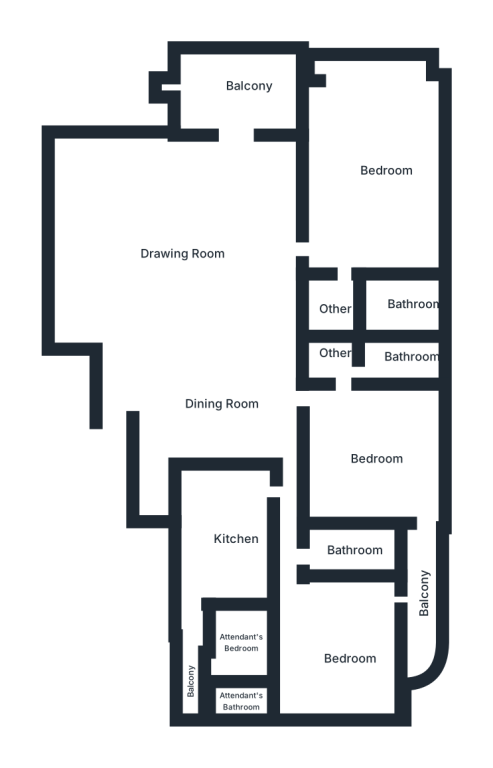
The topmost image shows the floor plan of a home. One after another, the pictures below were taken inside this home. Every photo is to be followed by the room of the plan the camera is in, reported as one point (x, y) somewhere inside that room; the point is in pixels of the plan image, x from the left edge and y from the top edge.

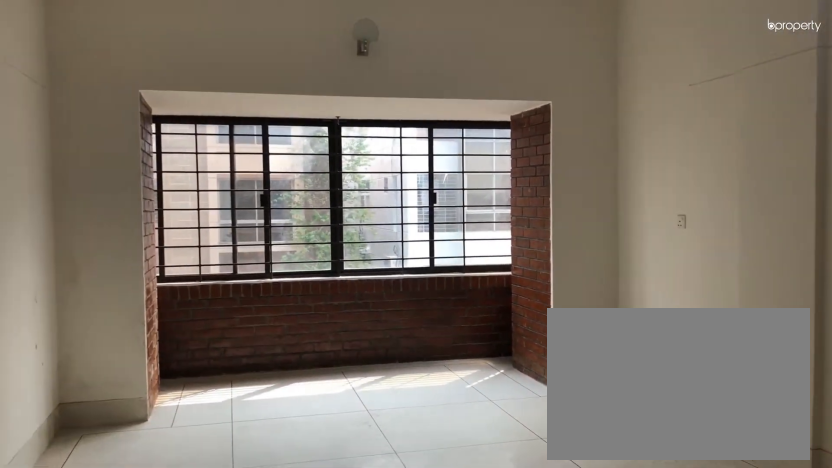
(370, 155)
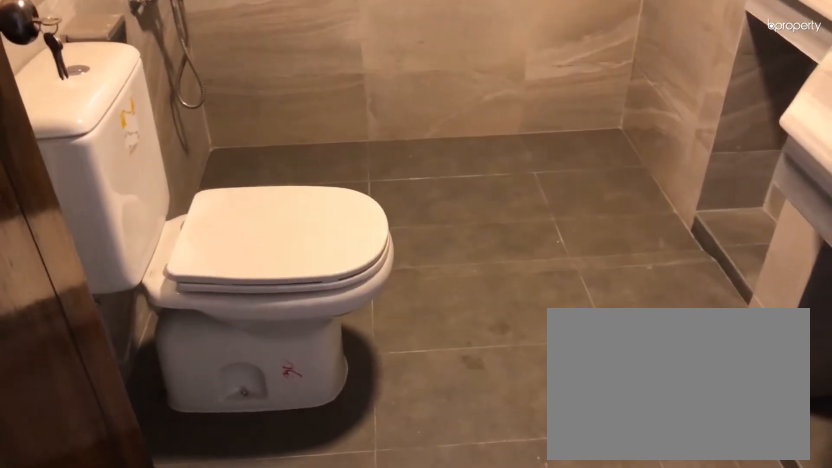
(375, 304)
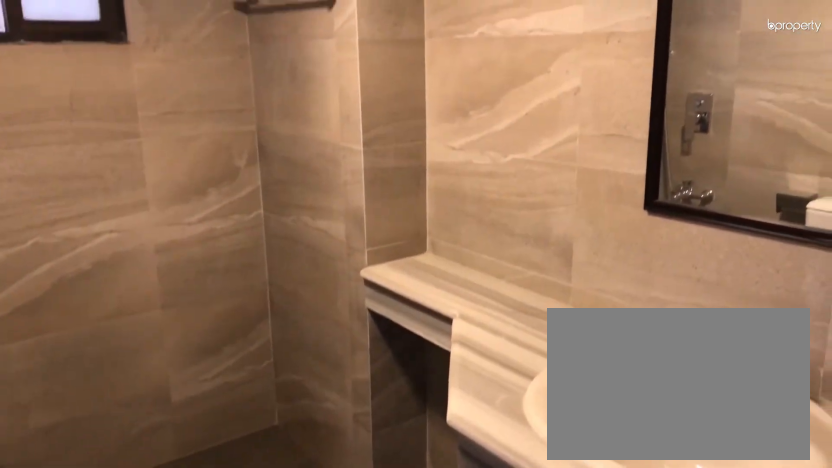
(375, 304)
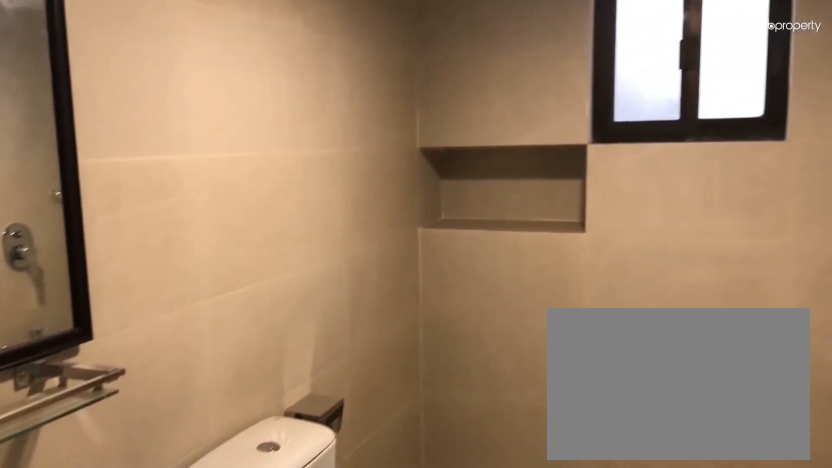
(402, 357)
